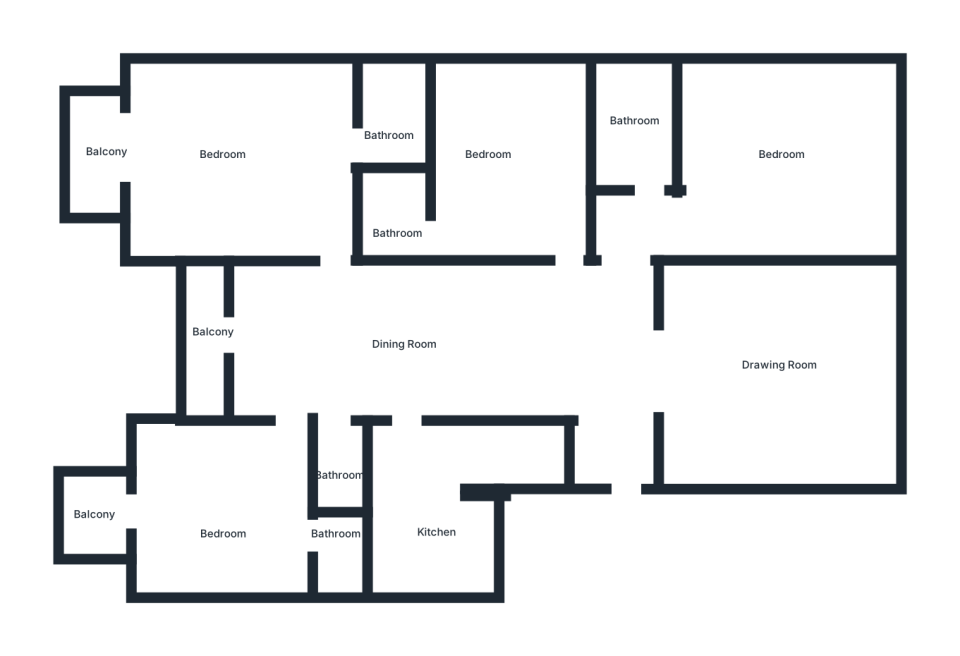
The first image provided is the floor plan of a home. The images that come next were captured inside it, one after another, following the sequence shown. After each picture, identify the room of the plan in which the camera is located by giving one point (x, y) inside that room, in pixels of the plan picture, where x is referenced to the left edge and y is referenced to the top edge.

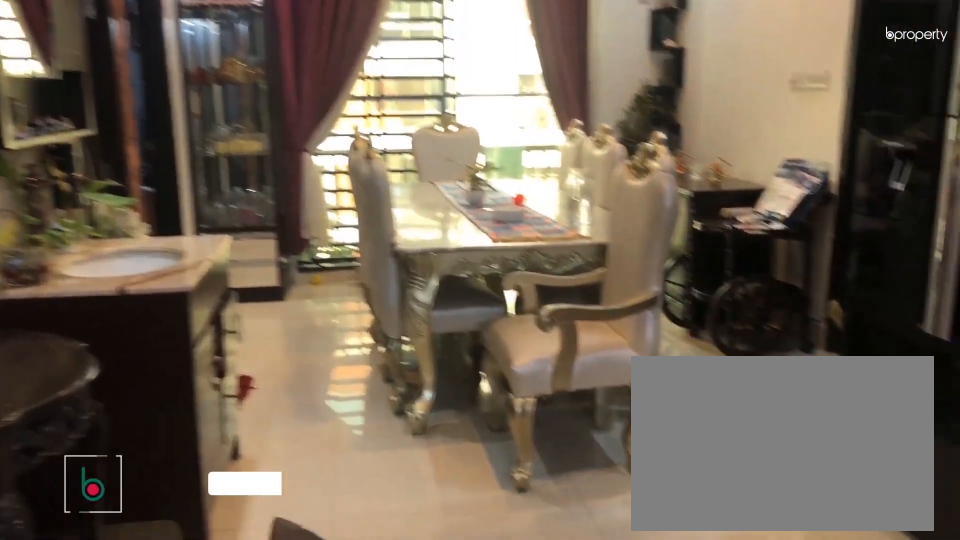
(414, 342)
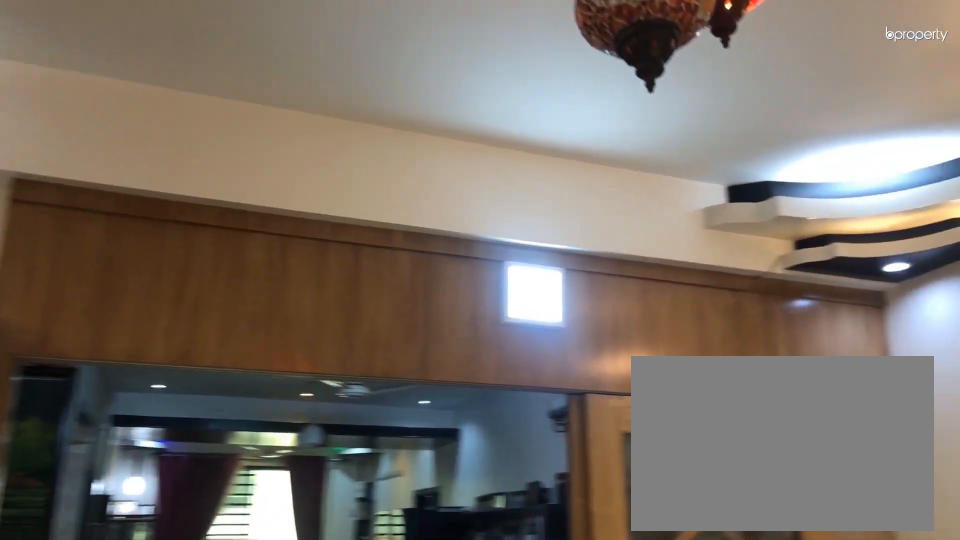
(769, 366)
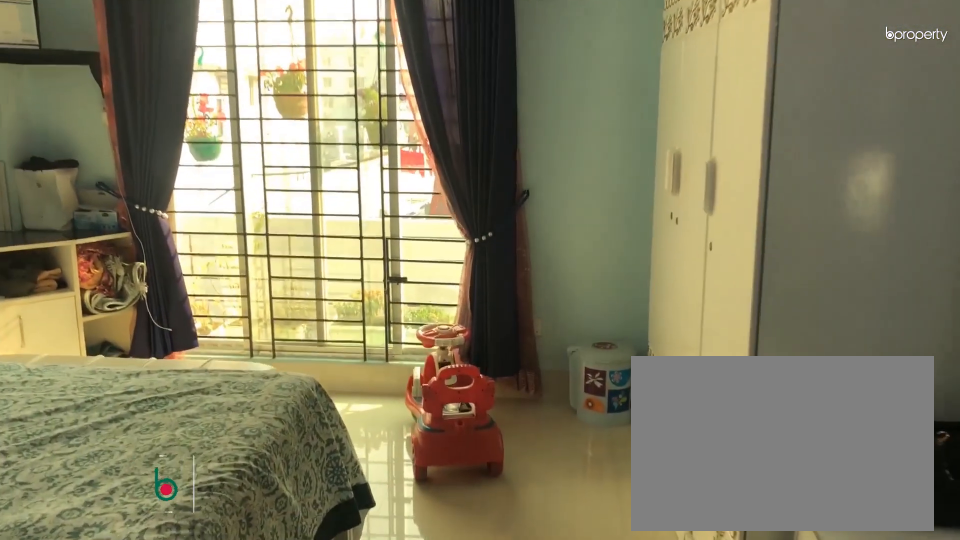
(768, 174)
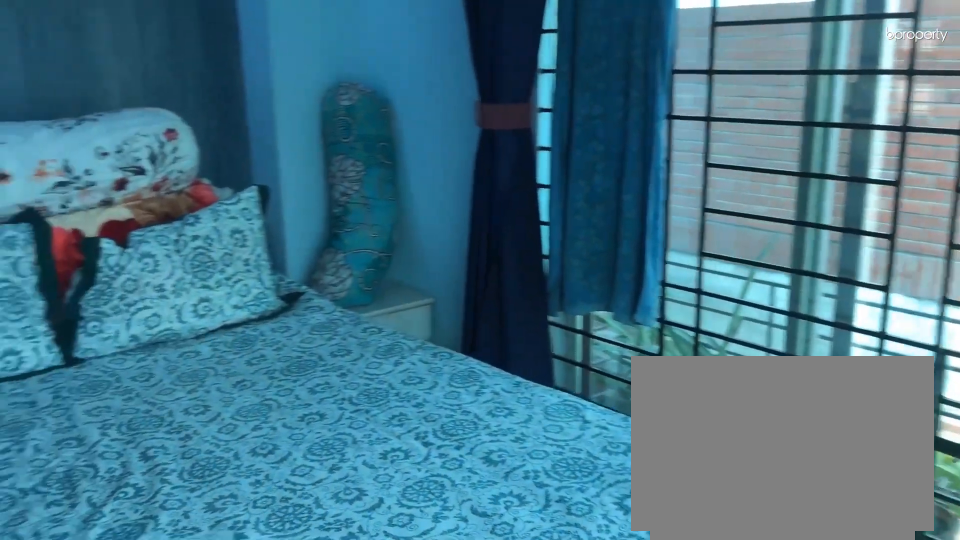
(768, 174)
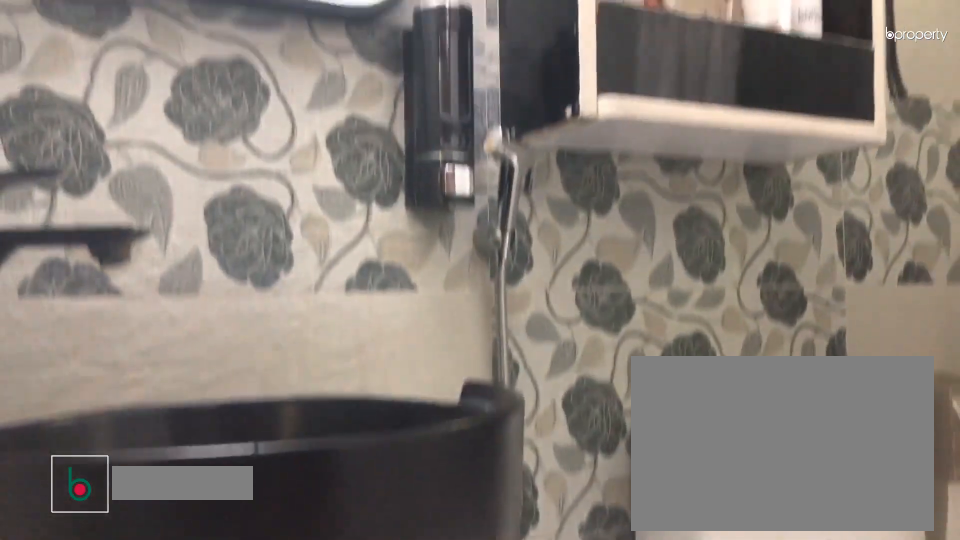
(643, 129)
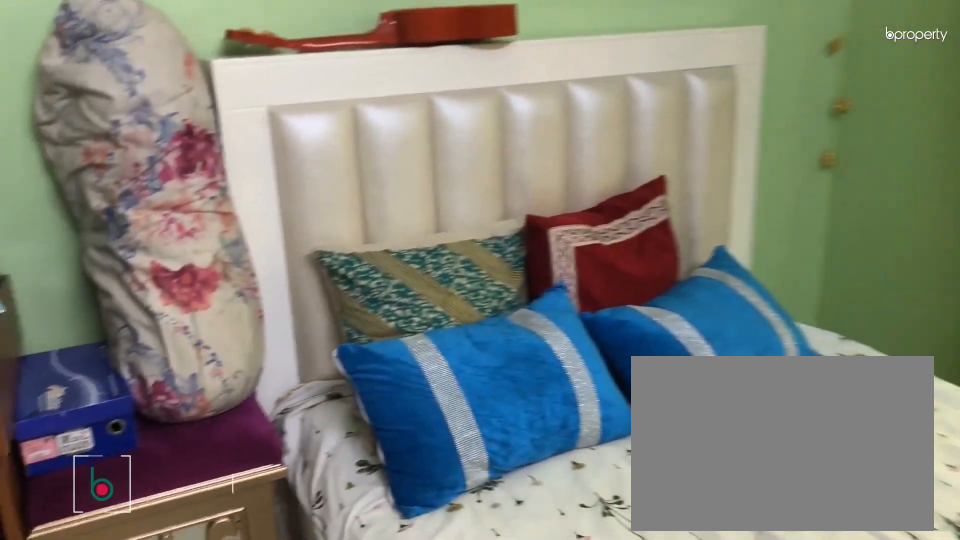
(513, 163)
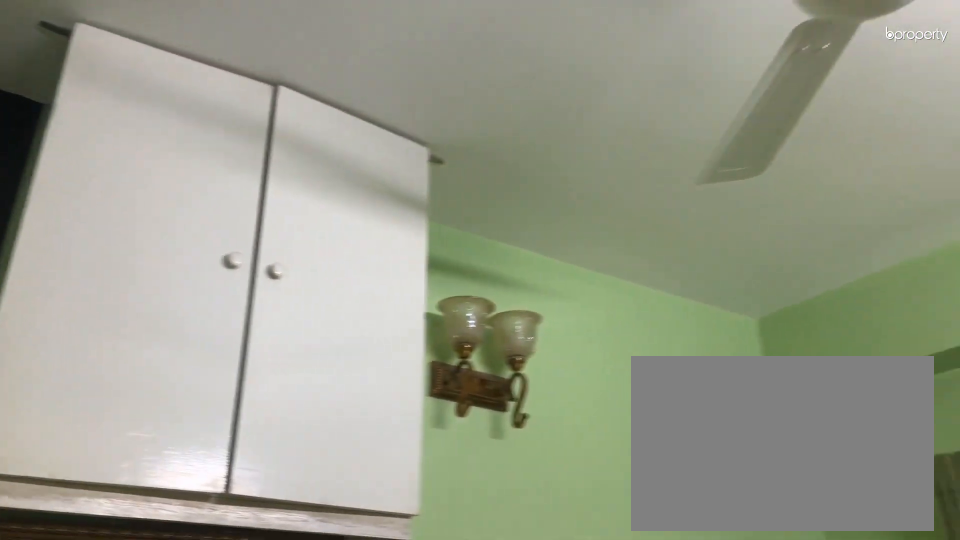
(511, 196)
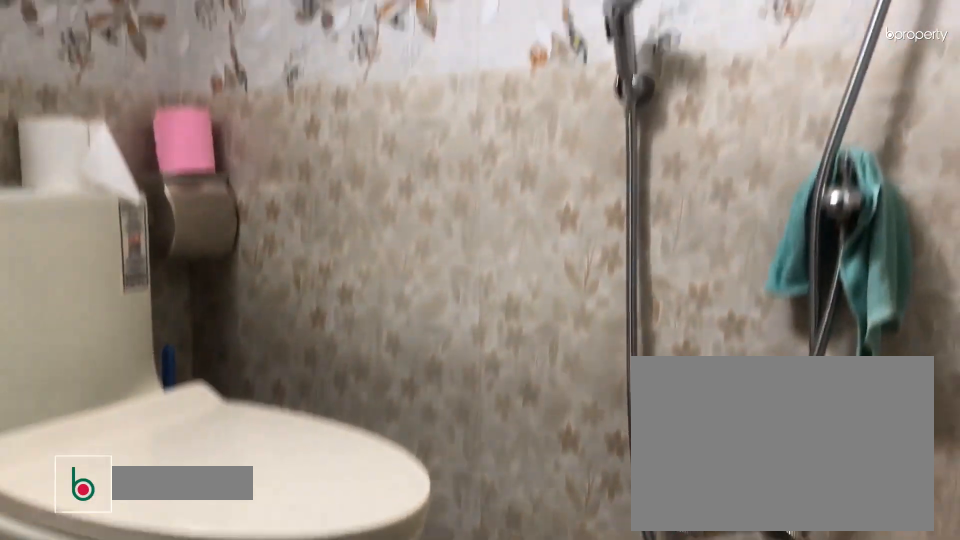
(396, 218)
